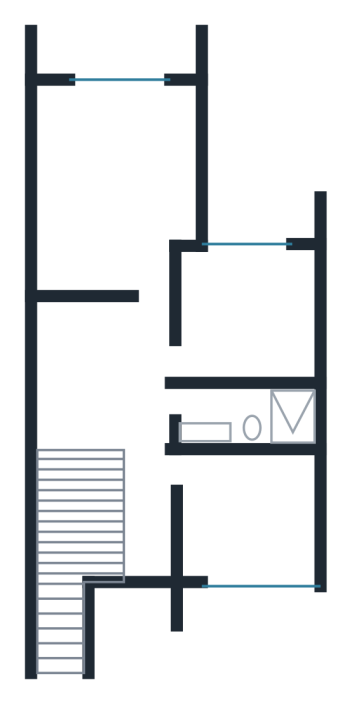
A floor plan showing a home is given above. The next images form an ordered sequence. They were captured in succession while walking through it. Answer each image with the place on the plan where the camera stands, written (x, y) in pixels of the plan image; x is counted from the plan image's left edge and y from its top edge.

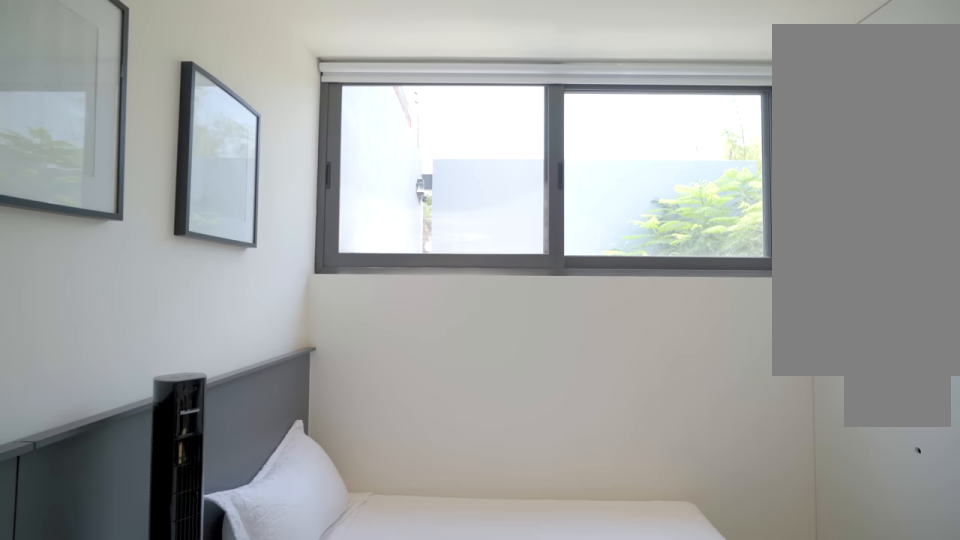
(211, 532)
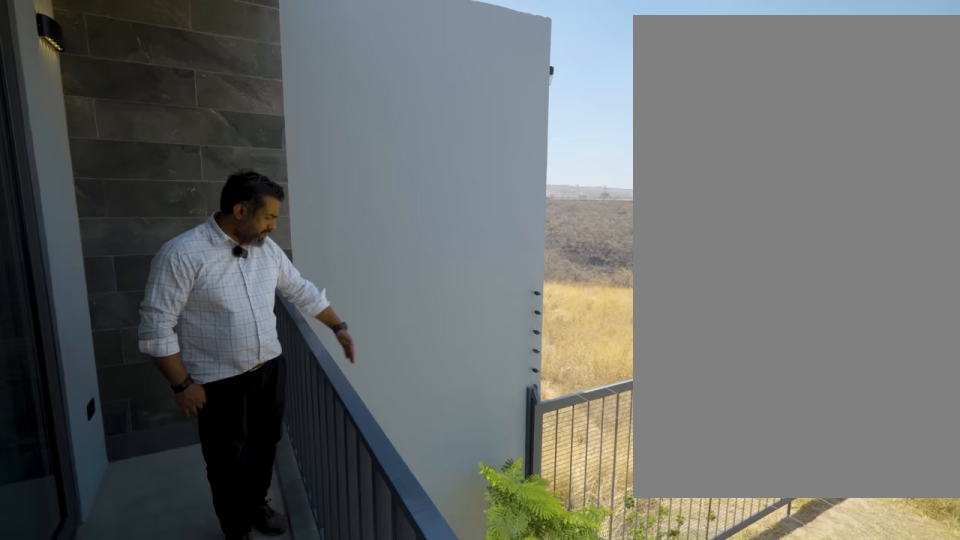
(113, 58)
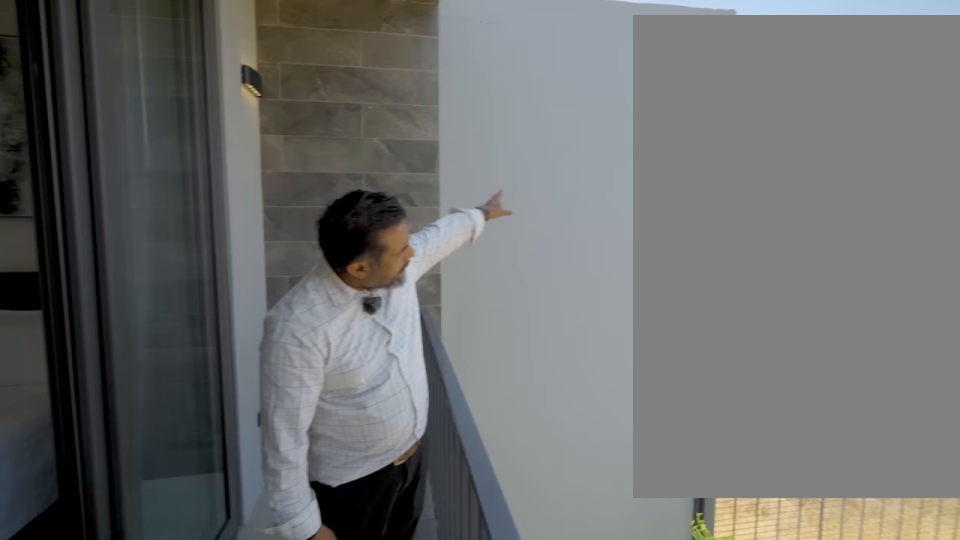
(133, 59)
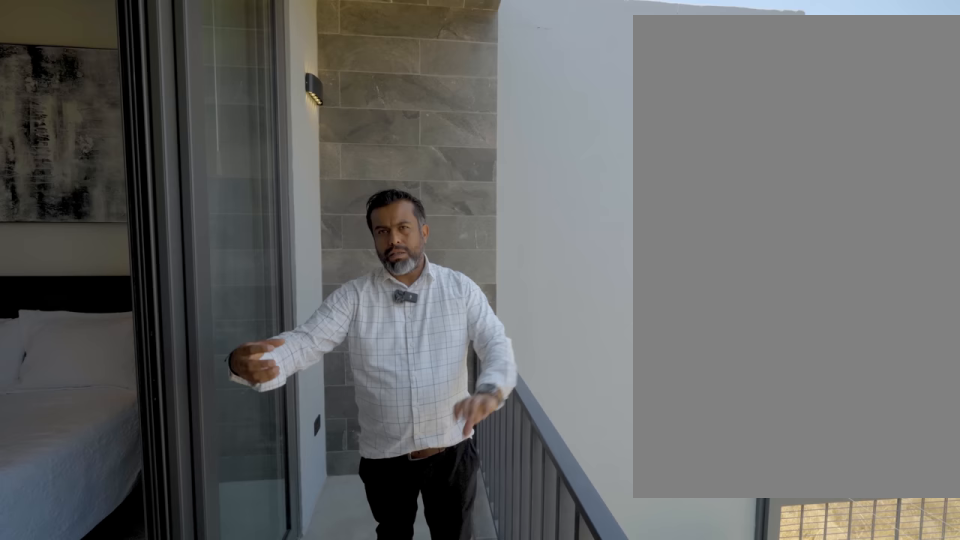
(132, 60)
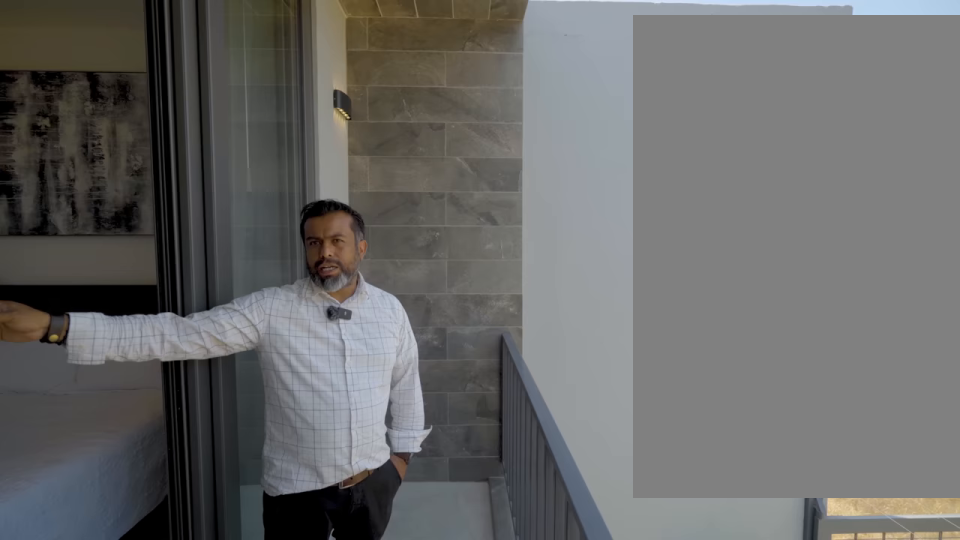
(132, 60)
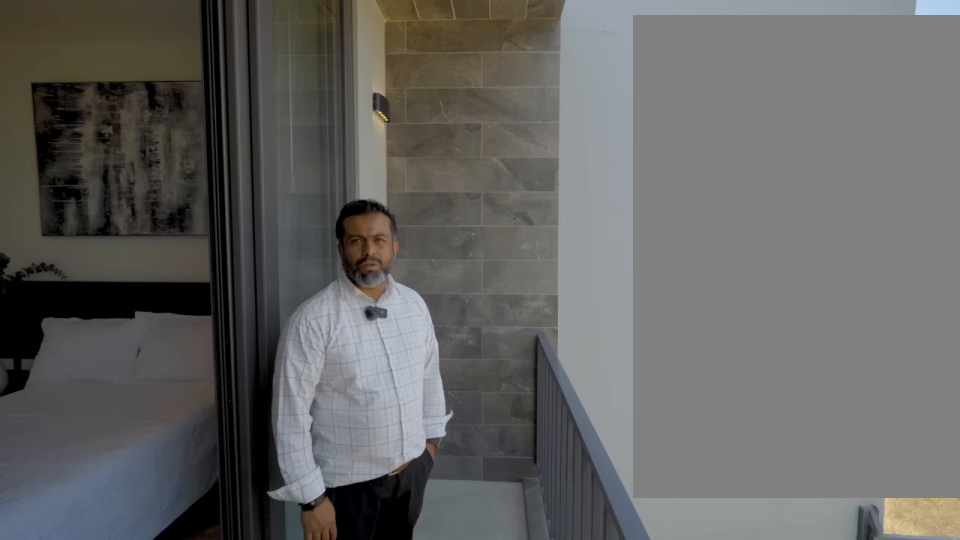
(133, 59)
